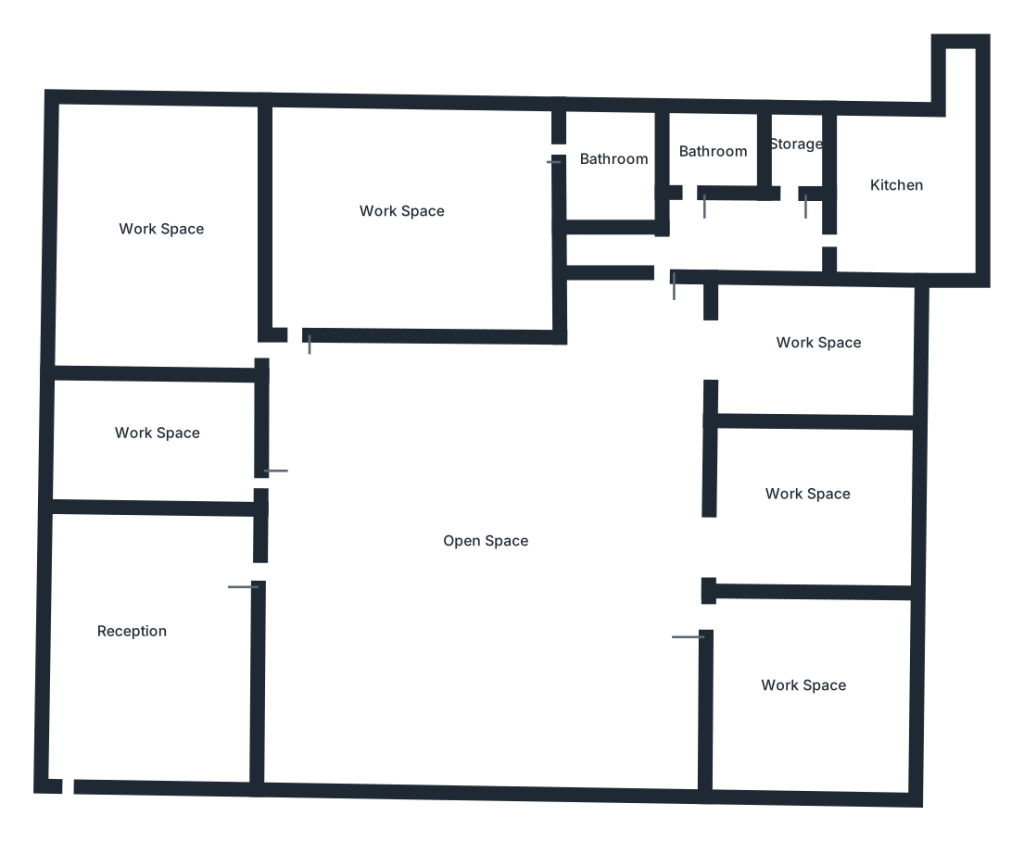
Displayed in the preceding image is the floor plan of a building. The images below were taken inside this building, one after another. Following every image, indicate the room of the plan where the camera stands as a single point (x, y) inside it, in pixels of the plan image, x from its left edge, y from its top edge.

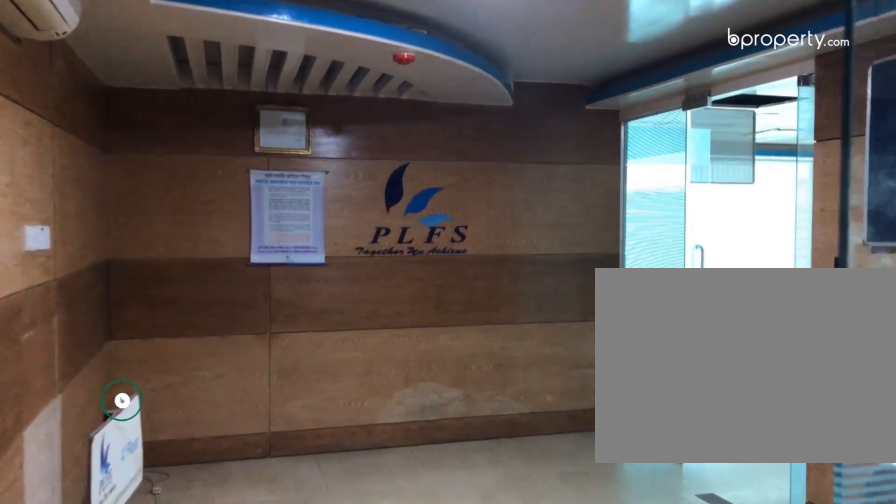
(110, 655)
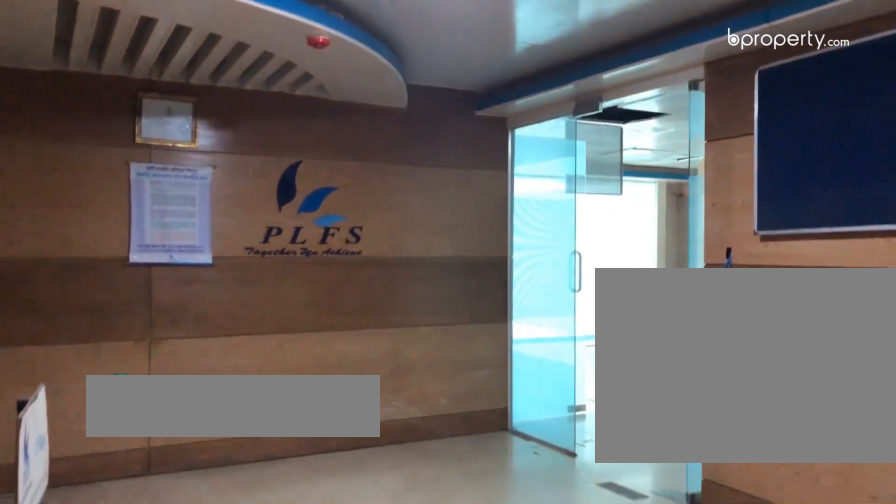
(112, 654)
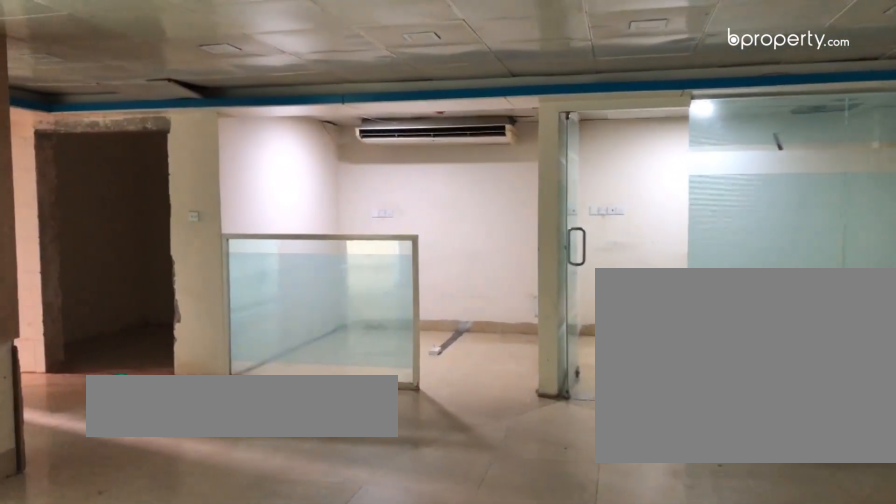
(473, 548)
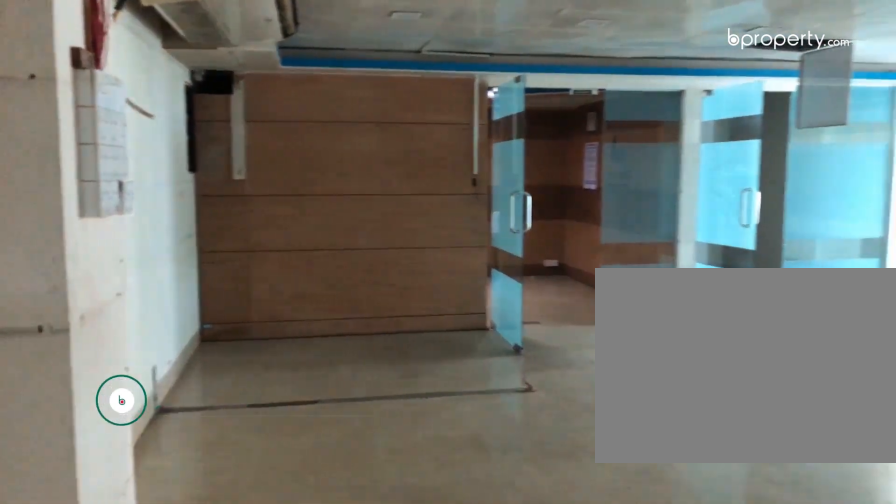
(473, 548)
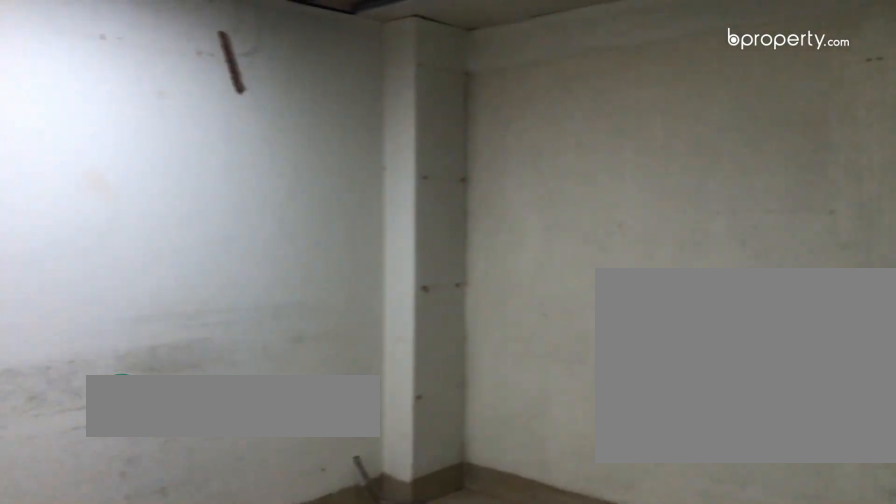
(802, 691)
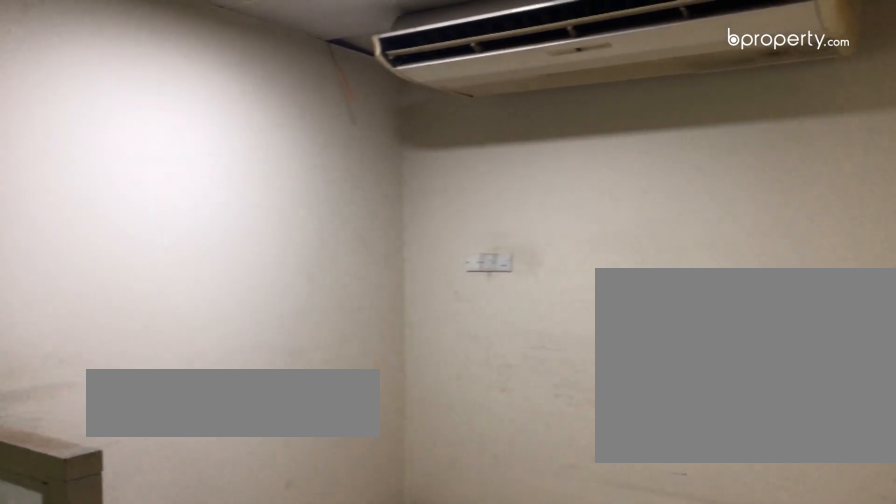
(807, 500)
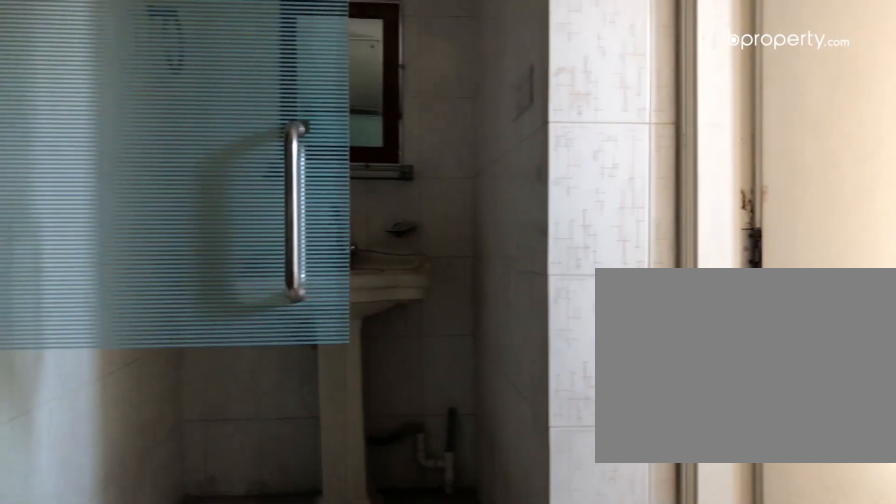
(758, 243)
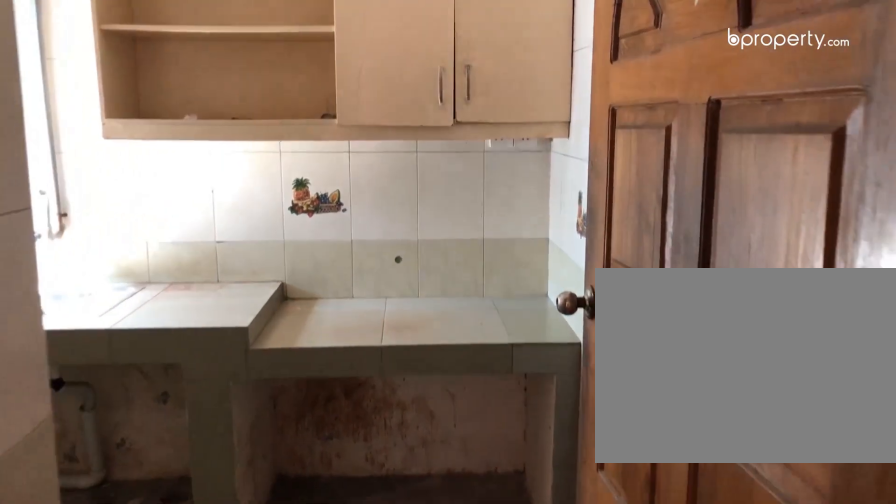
(907, 189)
